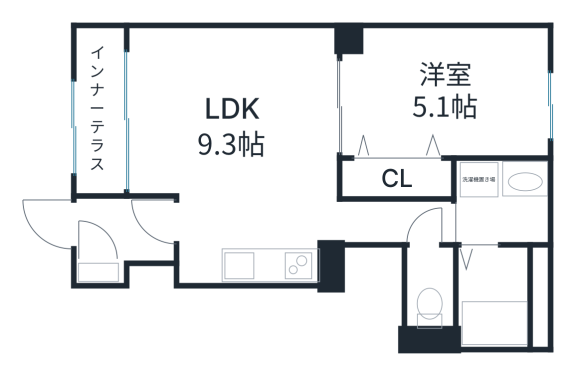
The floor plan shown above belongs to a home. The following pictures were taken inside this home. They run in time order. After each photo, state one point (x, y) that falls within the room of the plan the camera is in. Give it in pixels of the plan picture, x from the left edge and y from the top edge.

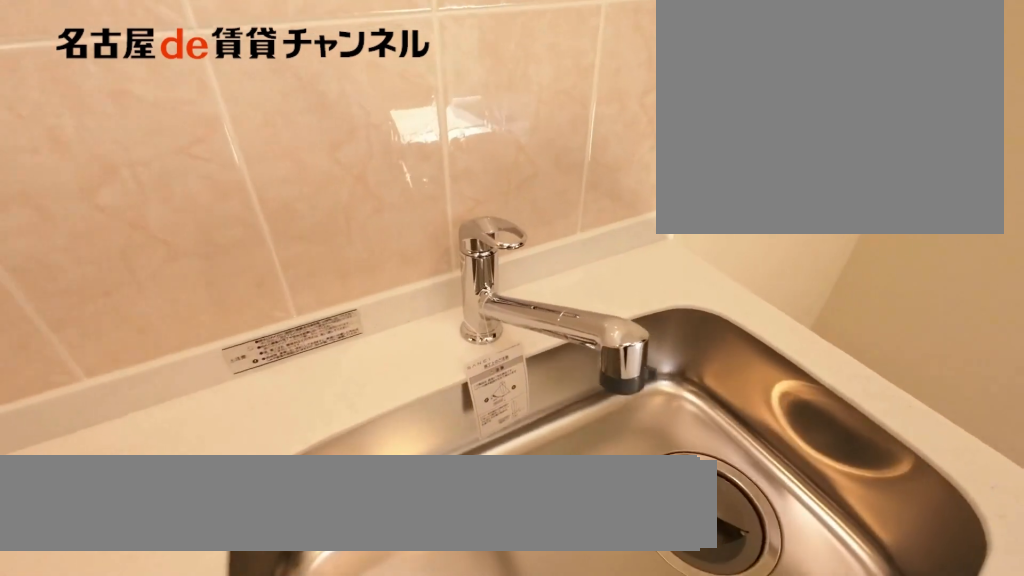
(279, 264)
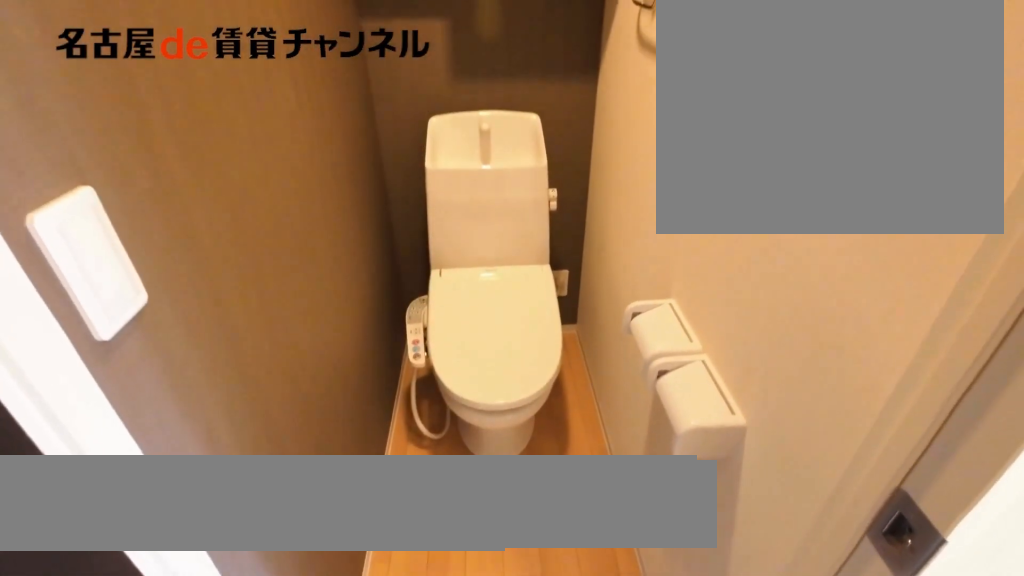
(428, 288)
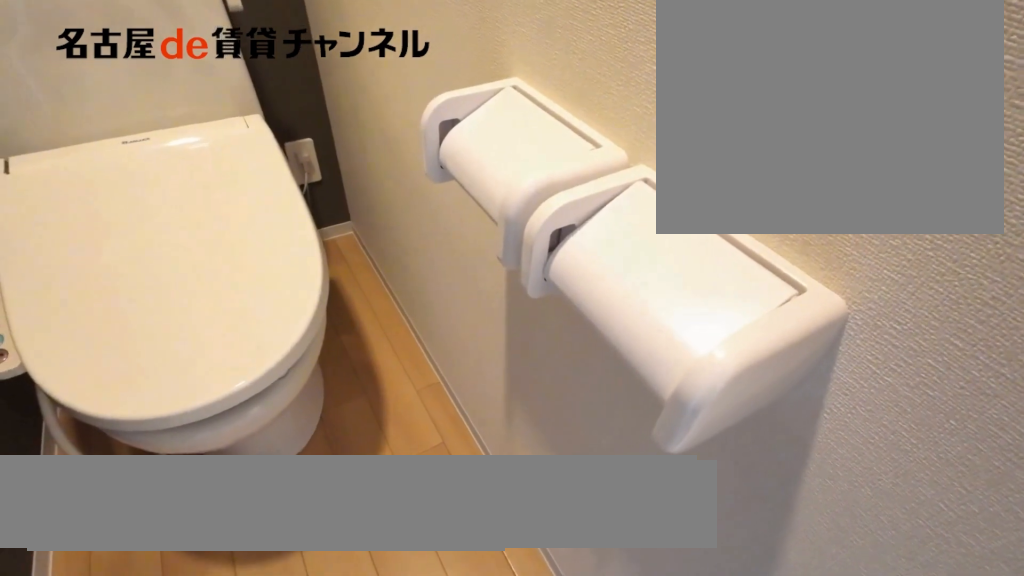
(428, 288)
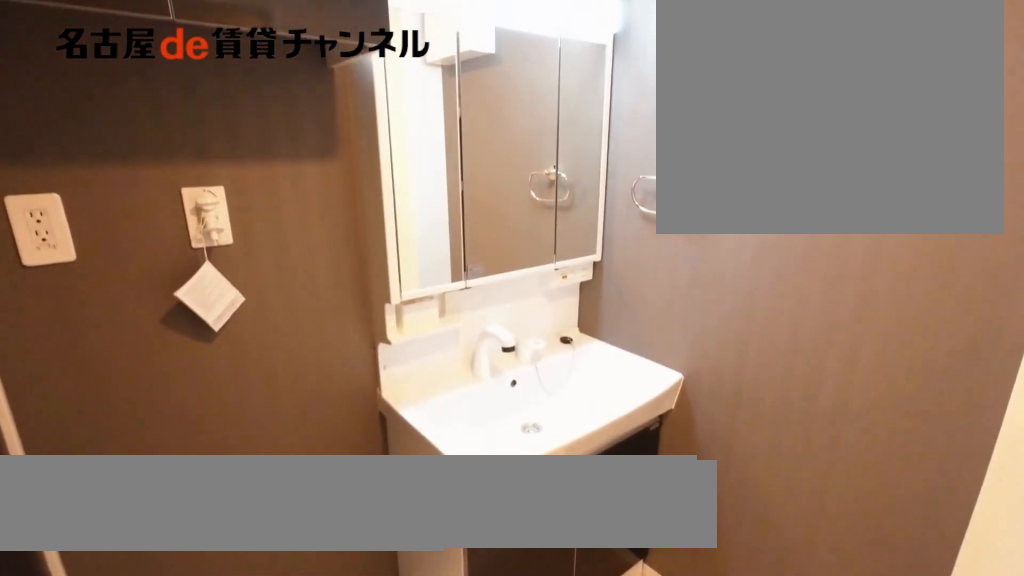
(500, 200)
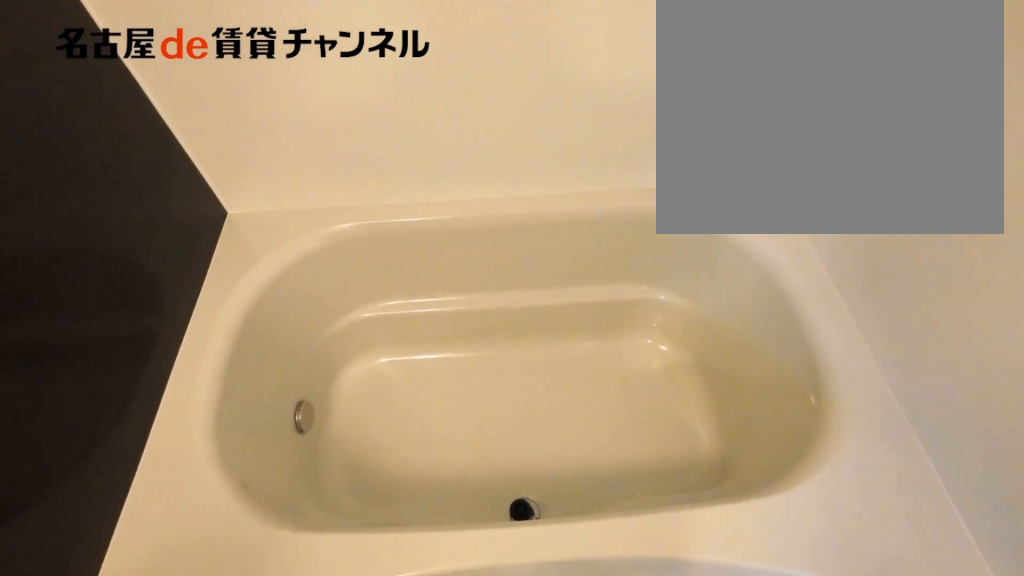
(500, 295)
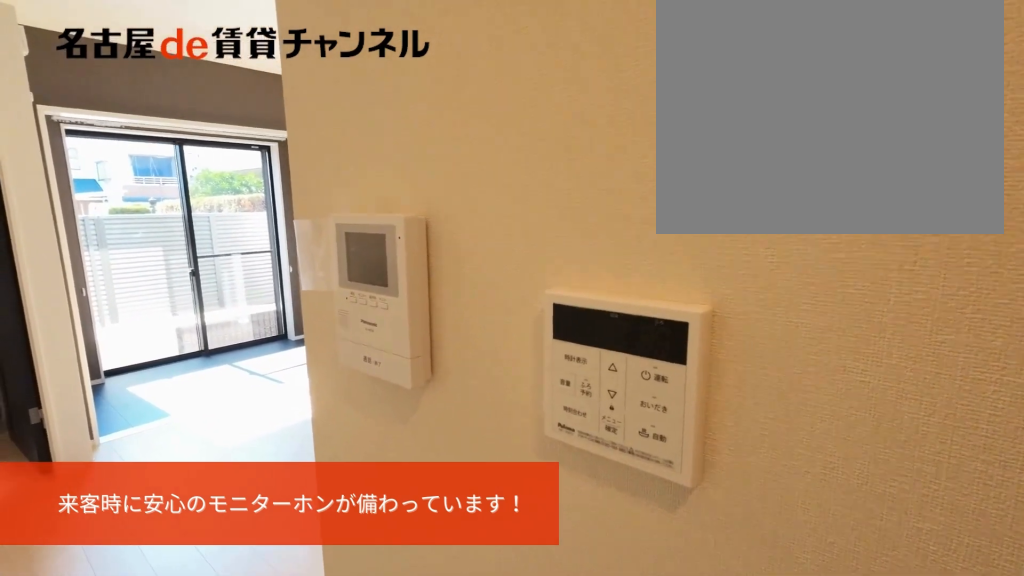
(239, 149)
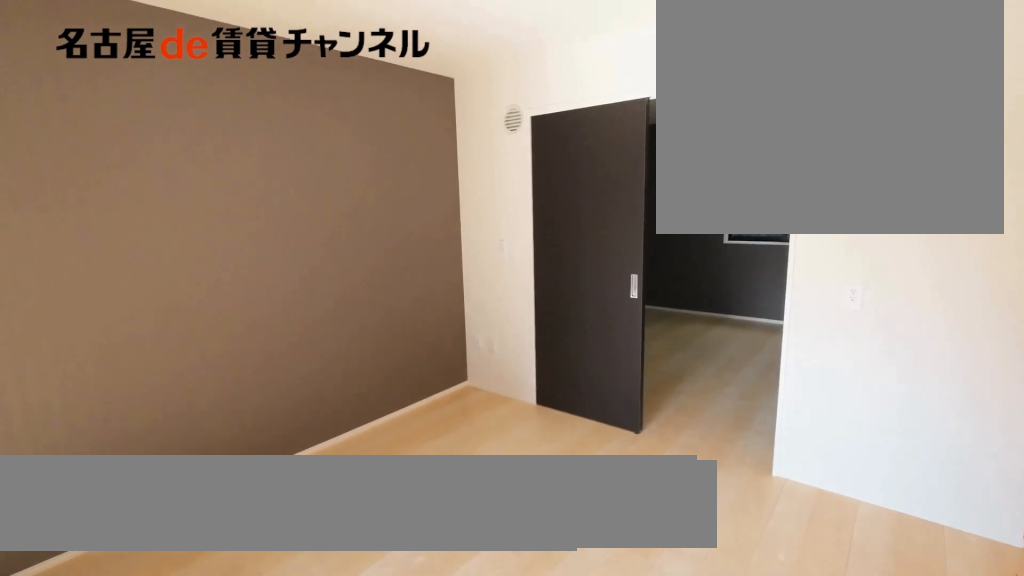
(239, 149)
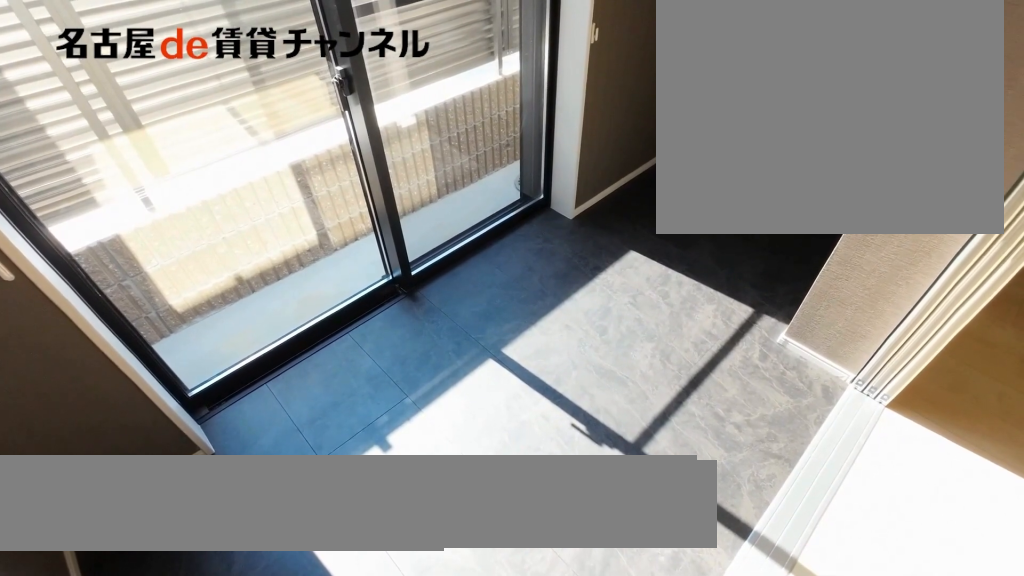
(99, 112)
